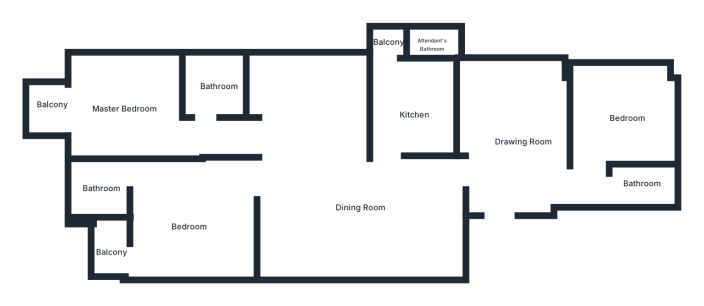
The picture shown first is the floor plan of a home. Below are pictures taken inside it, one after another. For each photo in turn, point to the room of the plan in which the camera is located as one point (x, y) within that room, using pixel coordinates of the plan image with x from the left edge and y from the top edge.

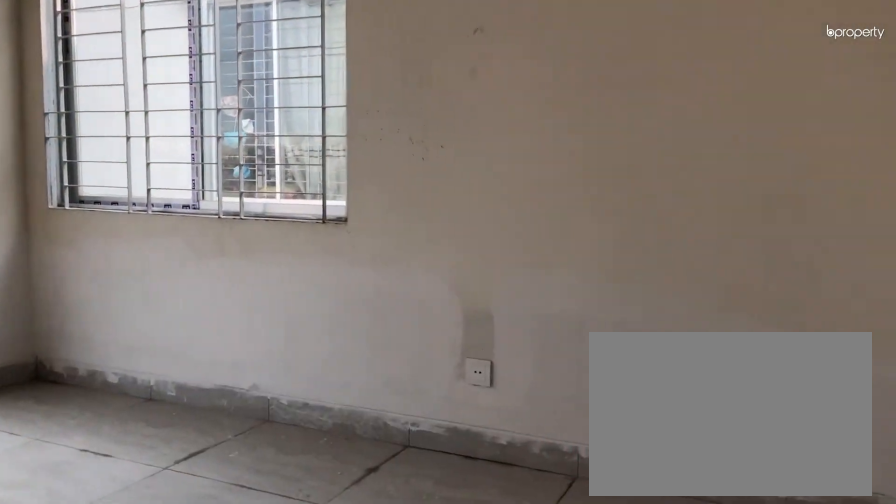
(121, 110)
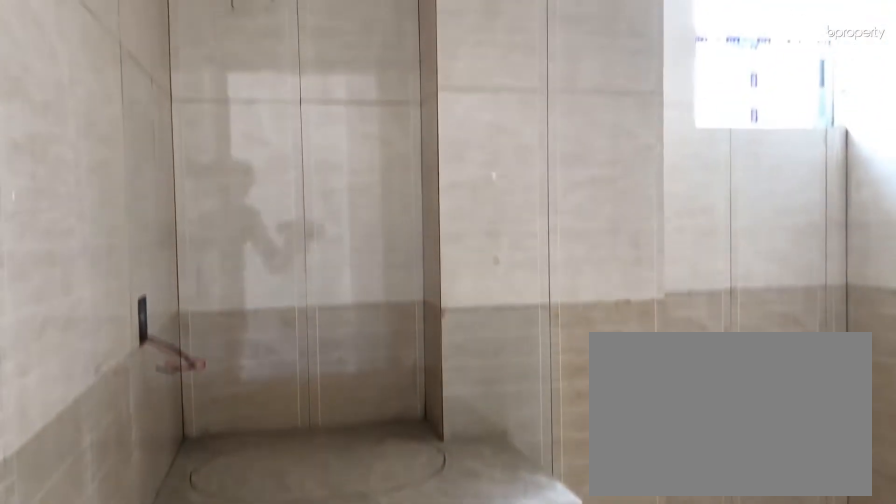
(219, 85)
